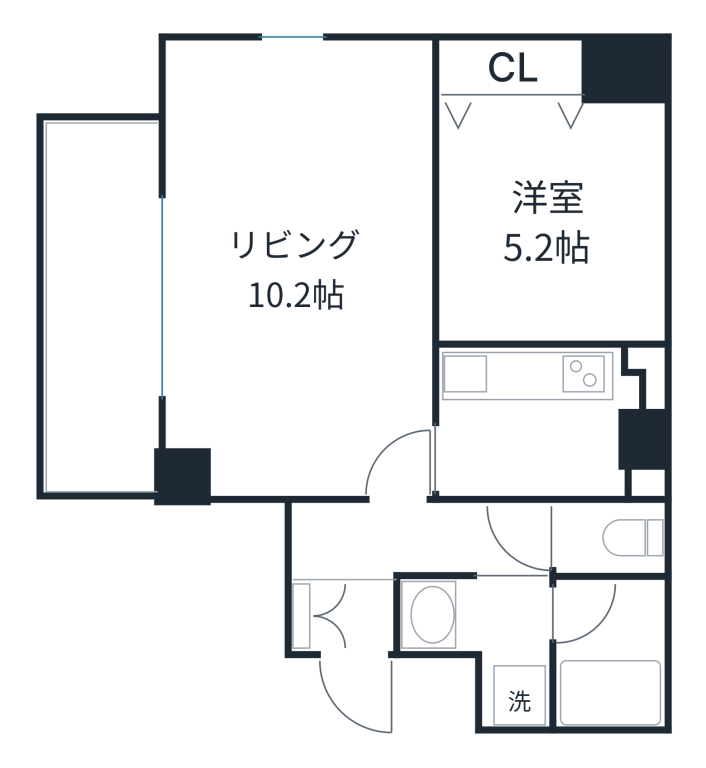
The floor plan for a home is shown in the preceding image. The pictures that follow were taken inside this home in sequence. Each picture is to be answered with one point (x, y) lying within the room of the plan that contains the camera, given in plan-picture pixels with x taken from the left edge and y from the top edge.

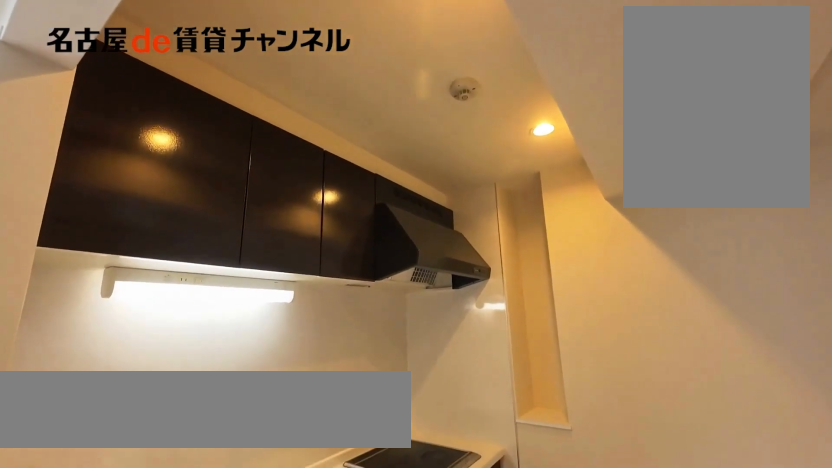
(548, 420)
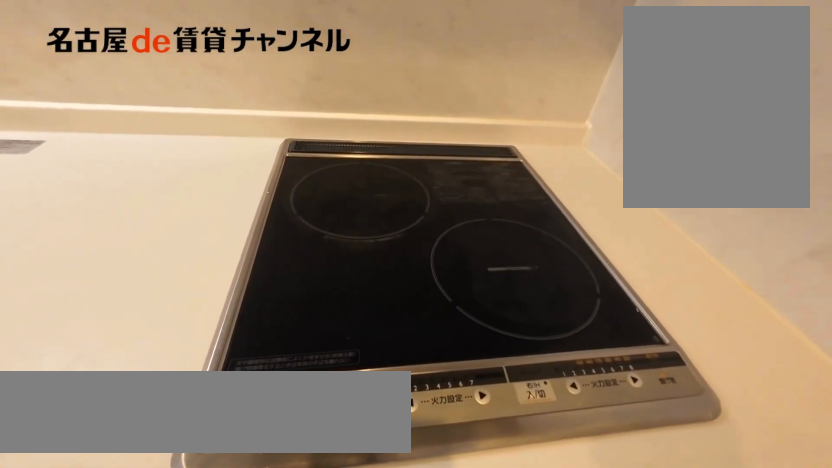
(548, 420)
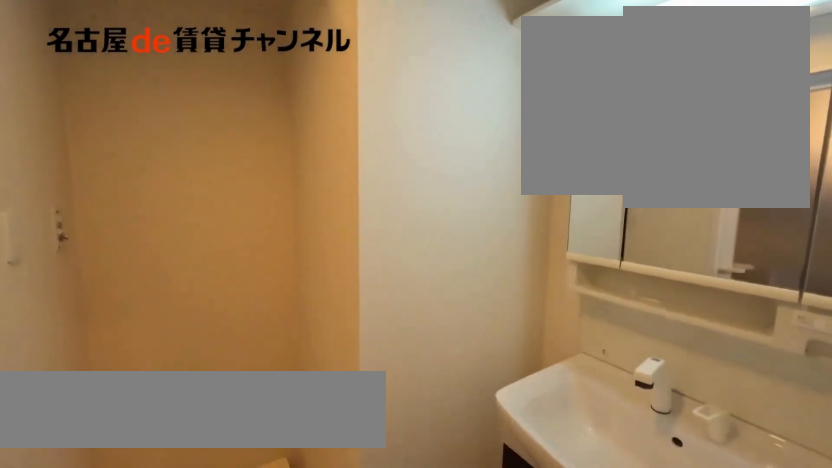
(491, 638)
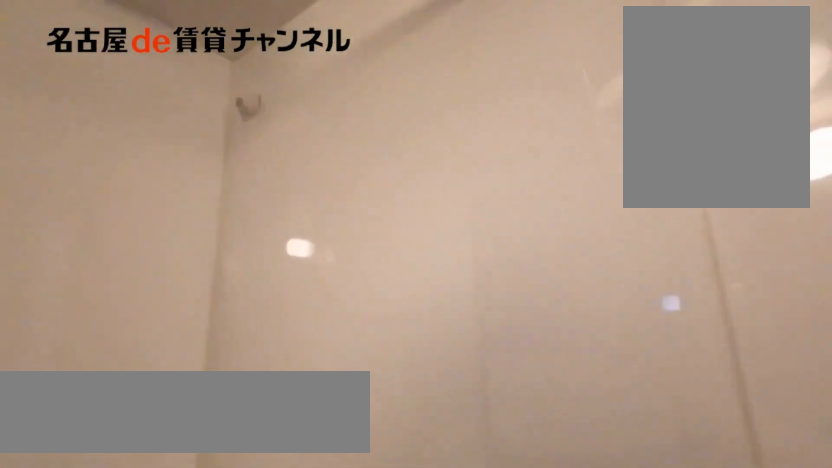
(608, 653)
